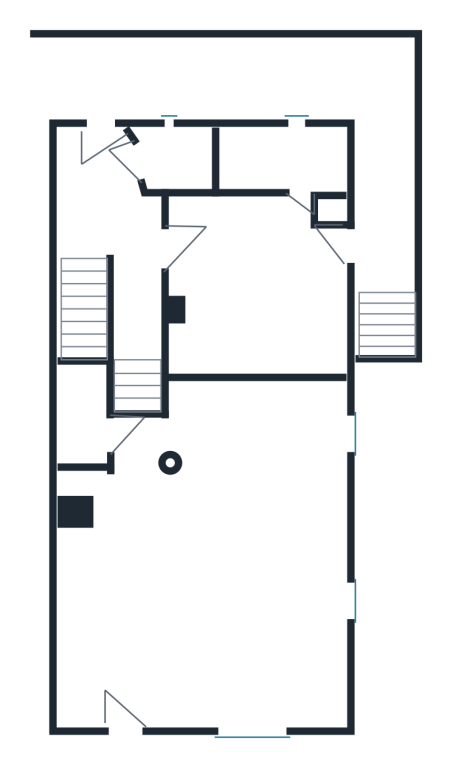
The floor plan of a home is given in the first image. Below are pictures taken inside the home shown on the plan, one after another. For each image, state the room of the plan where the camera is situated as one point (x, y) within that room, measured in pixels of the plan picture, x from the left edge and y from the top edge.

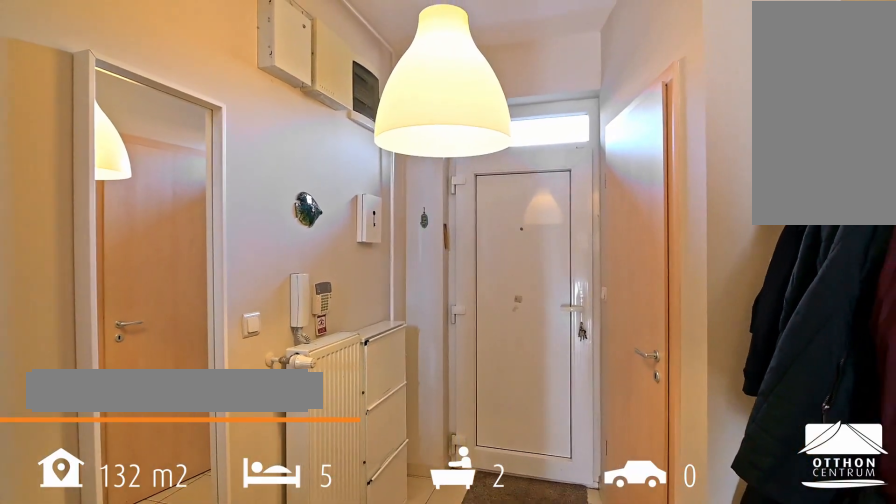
(103, 187)
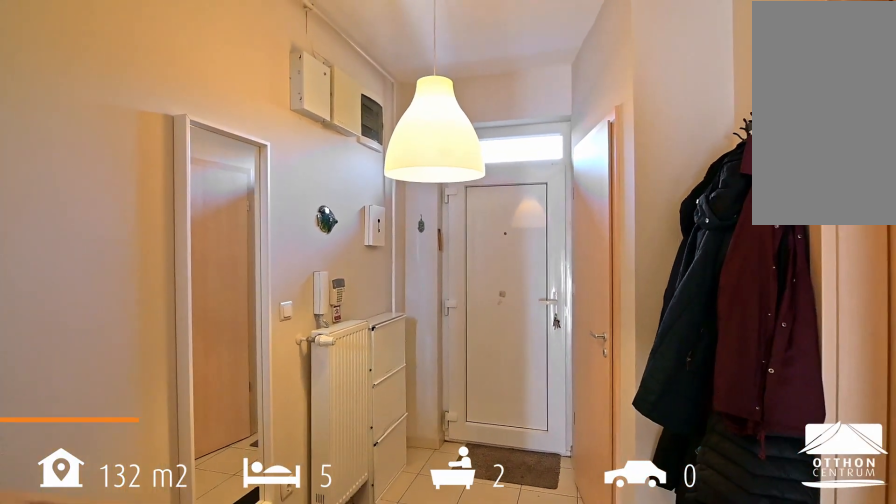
(103, 187)
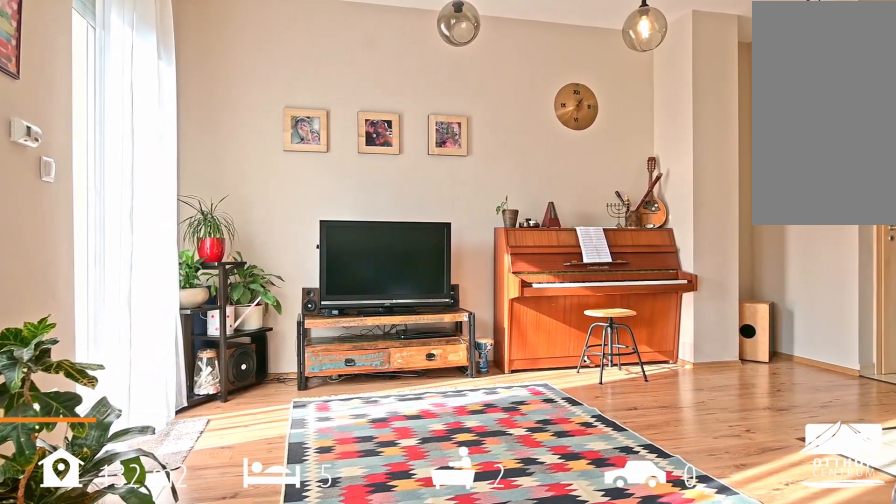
(213, 556)
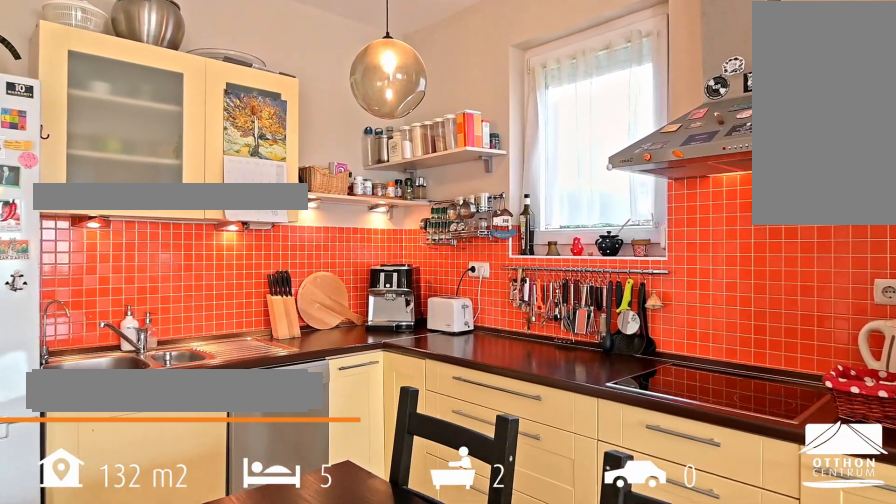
(247, 447)
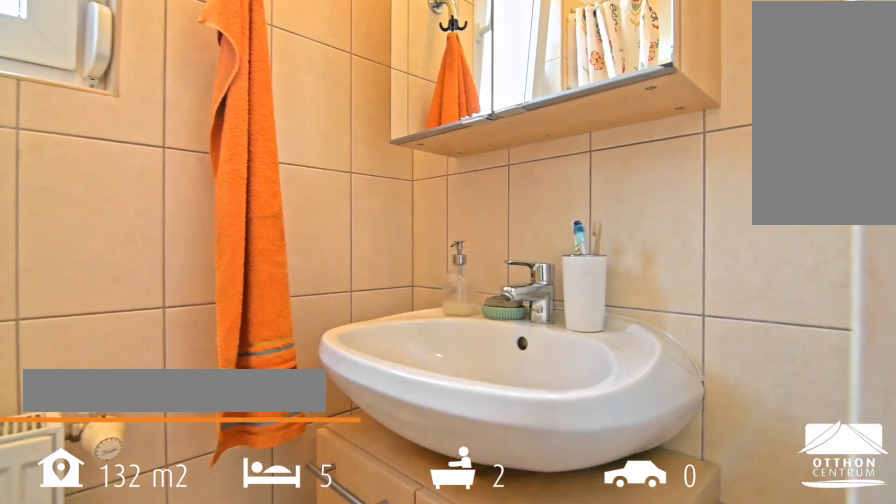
(284, 160)
